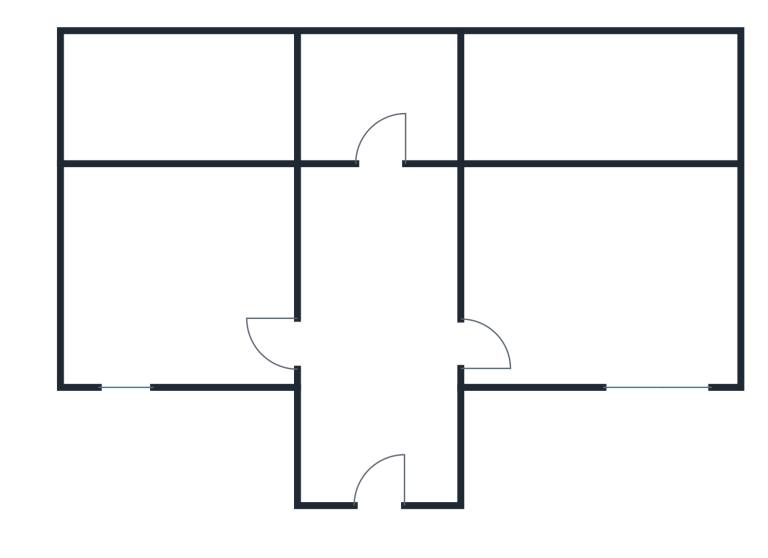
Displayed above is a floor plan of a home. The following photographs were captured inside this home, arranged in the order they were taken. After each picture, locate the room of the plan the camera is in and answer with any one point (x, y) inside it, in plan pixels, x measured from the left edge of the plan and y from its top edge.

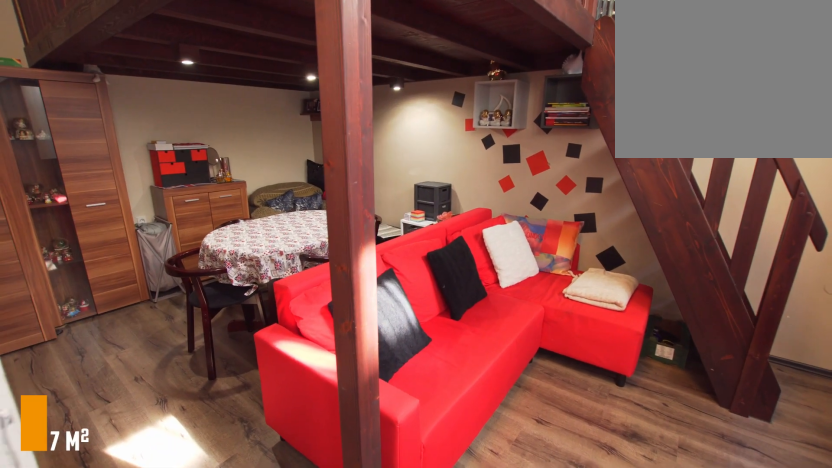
(597, 277)
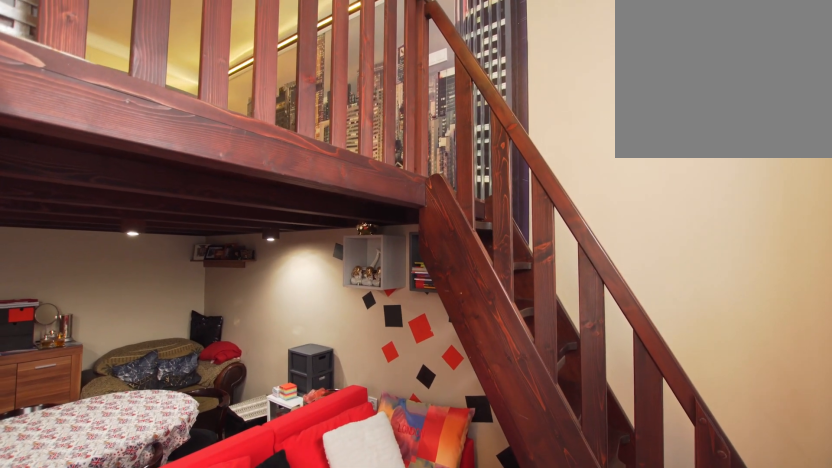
(597, 277)
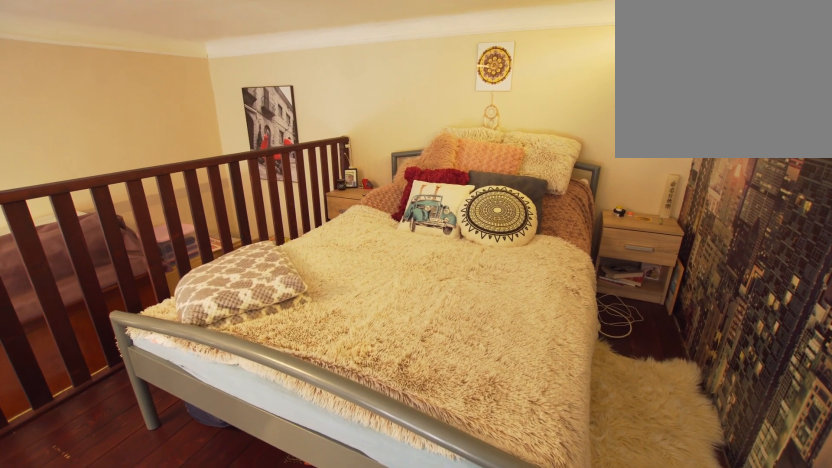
(597, 100)
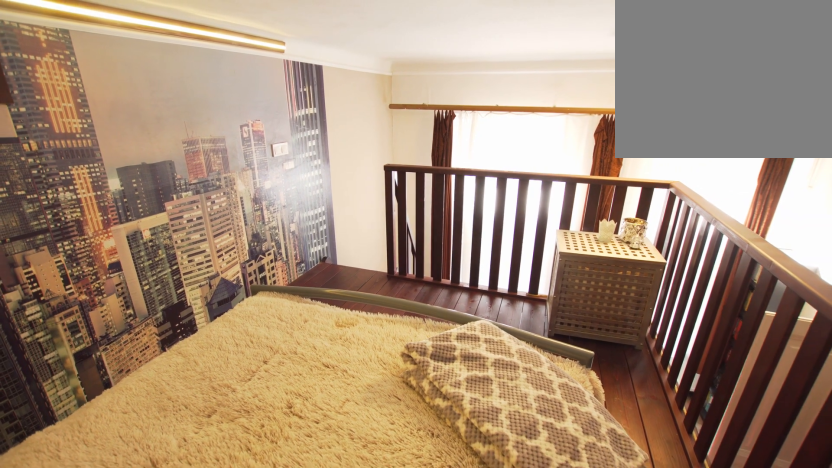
(597, 100)
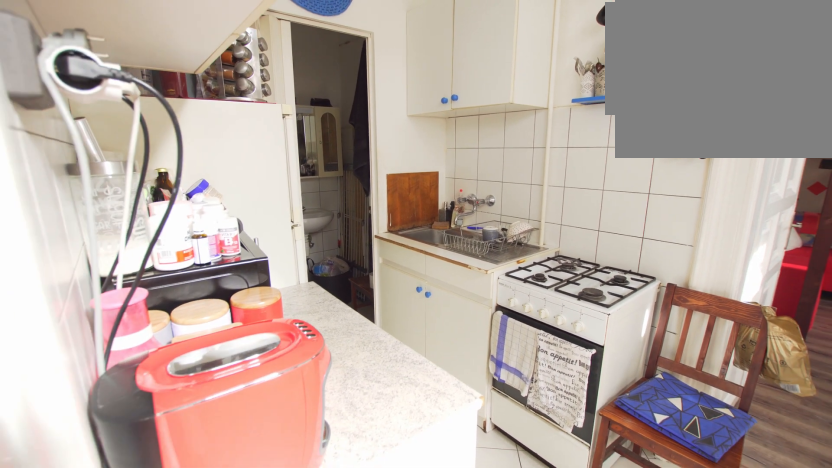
(379, 277)
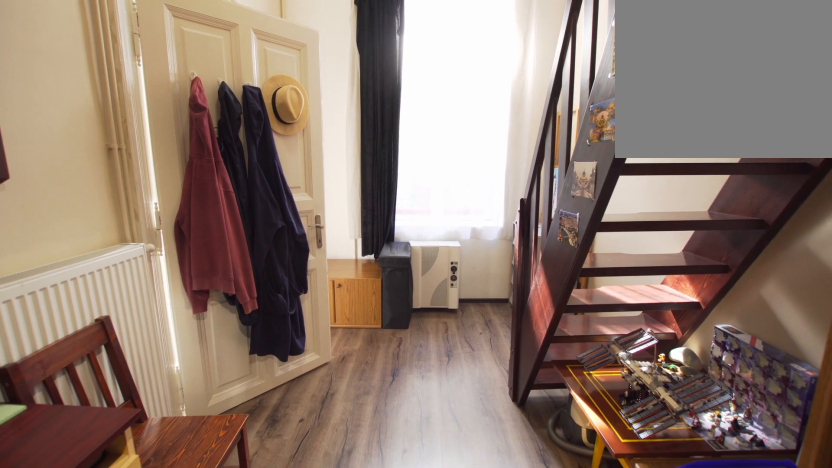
(175, 278)
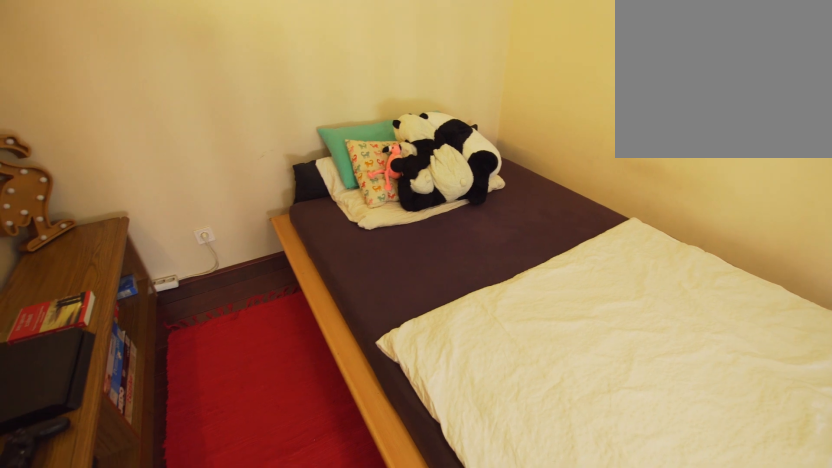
(174, 96)
